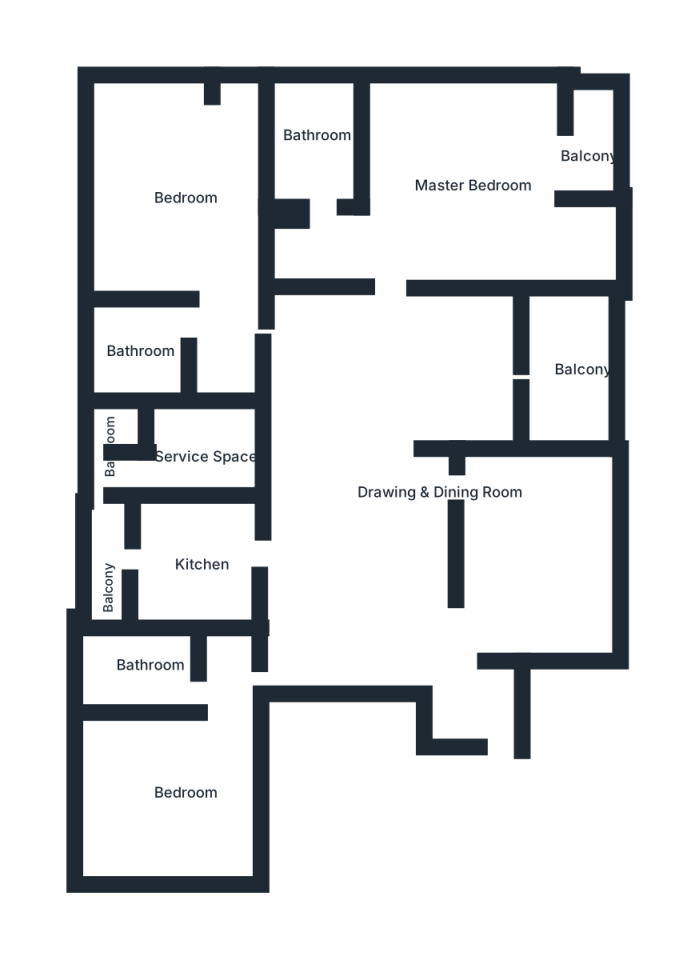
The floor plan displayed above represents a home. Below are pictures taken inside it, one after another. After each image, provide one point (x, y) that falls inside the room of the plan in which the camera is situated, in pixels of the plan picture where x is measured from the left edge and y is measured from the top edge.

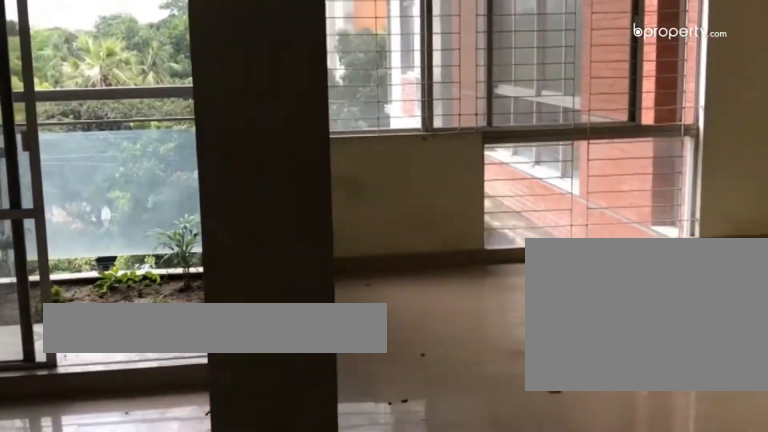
(361, 470)
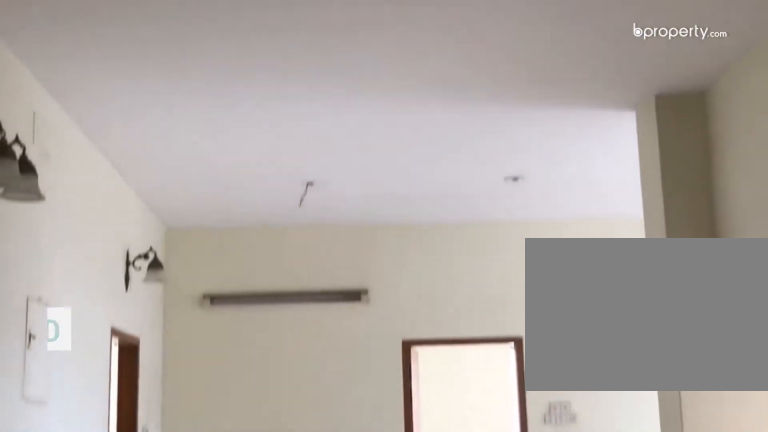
(361, 449)
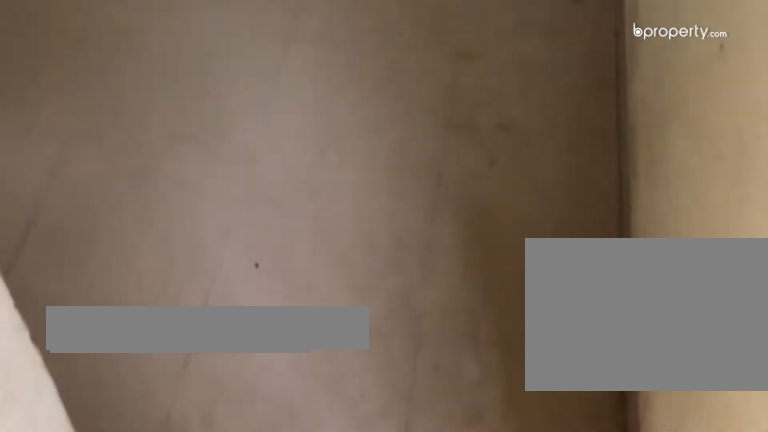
(210, 453)
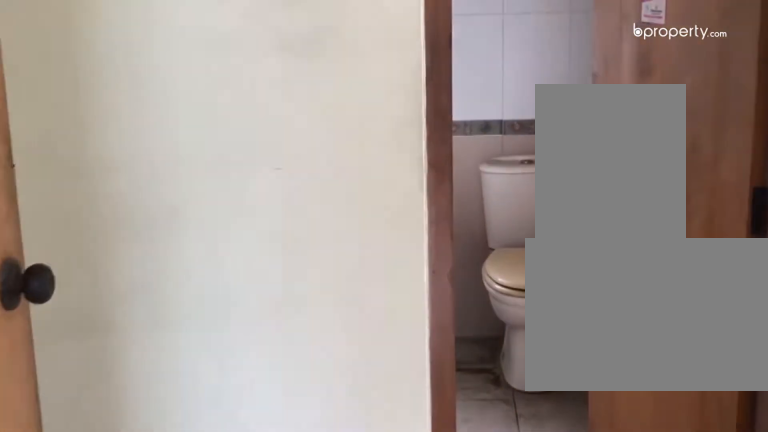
(178, 201)
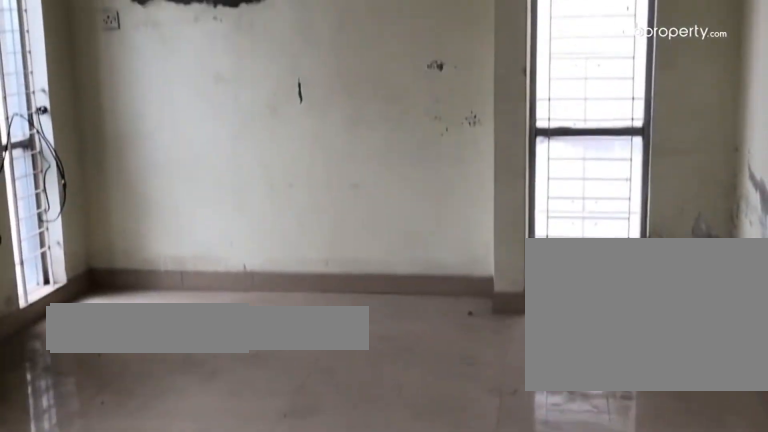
(178, 201)
